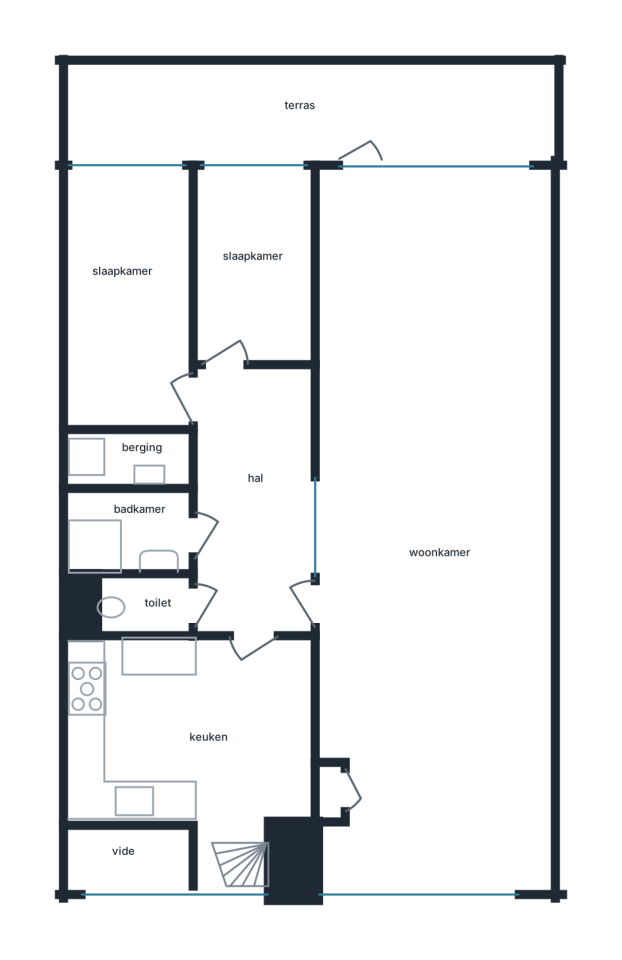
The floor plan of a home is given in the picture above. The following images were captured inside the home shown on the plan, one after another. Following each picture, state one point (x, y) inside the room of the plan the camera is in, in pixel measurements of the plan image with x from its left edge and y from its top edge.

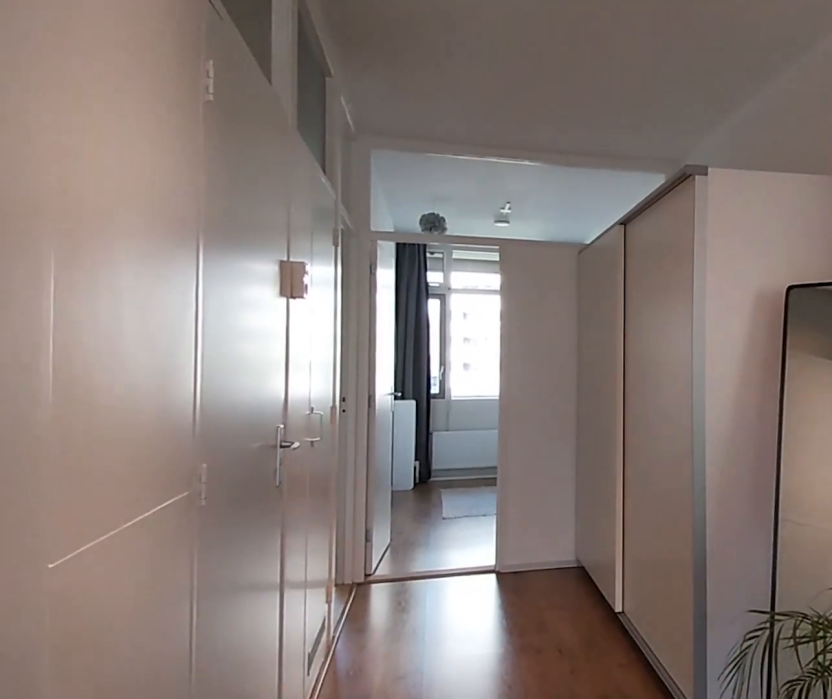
(254, 501)
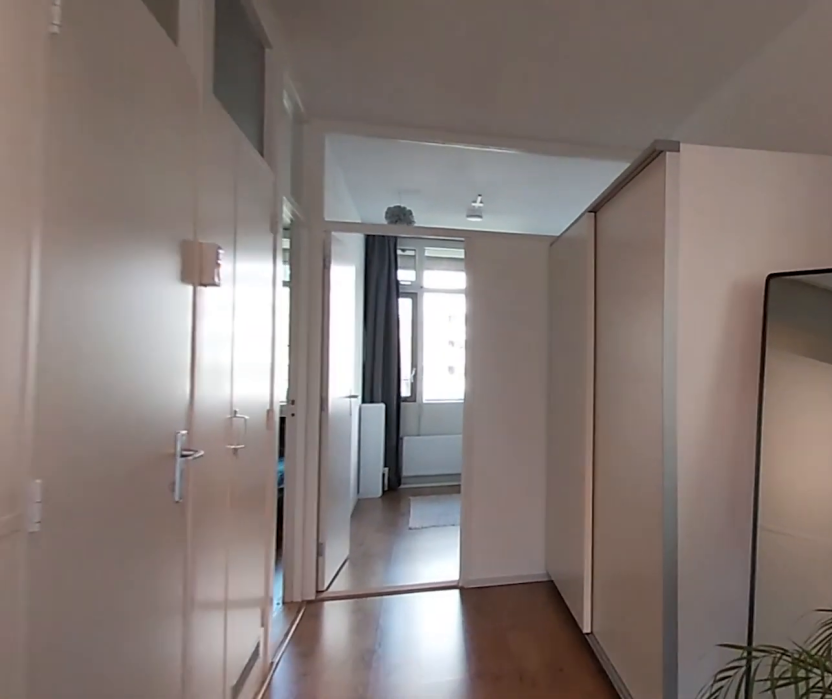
(254, 501)
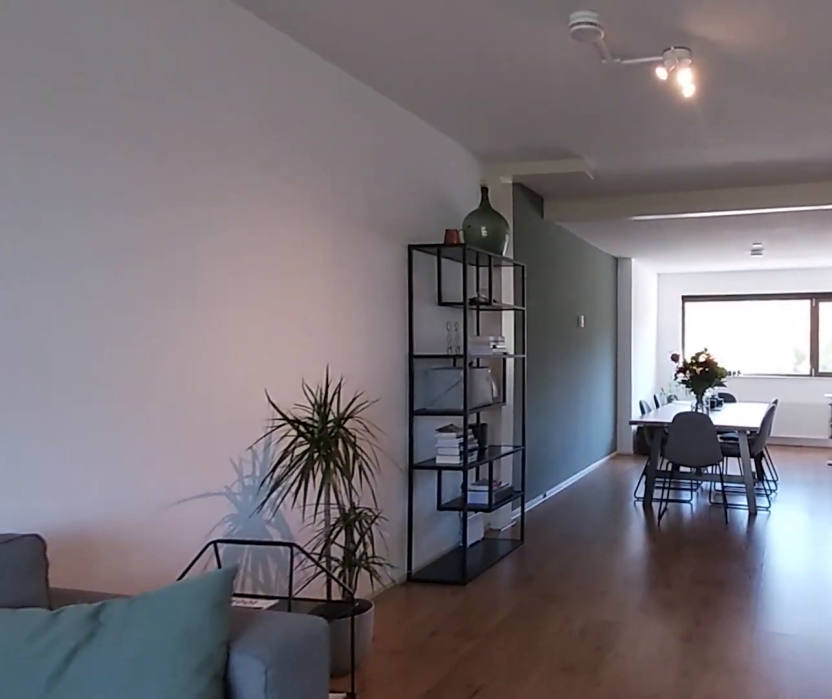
(448, 349)
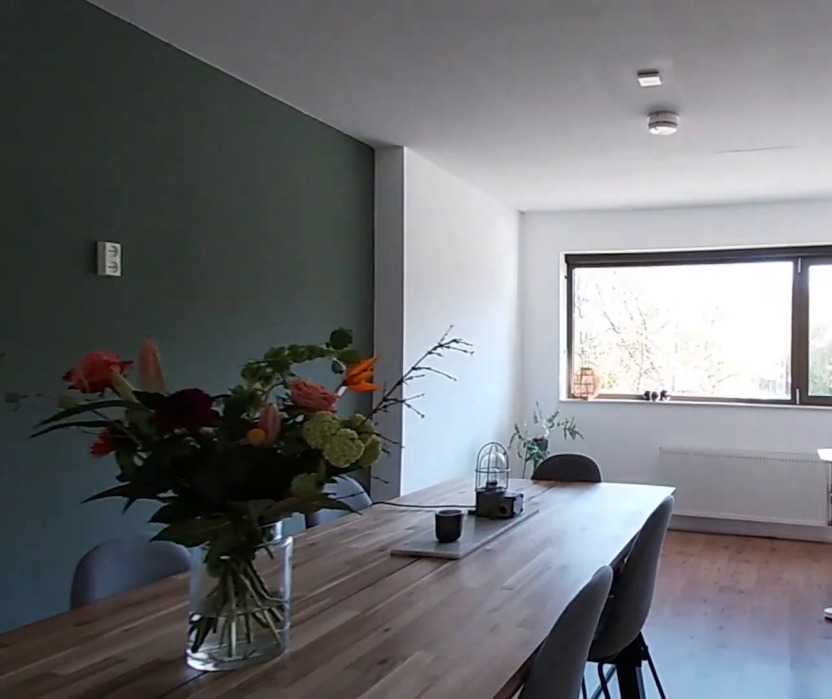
(448, 349)
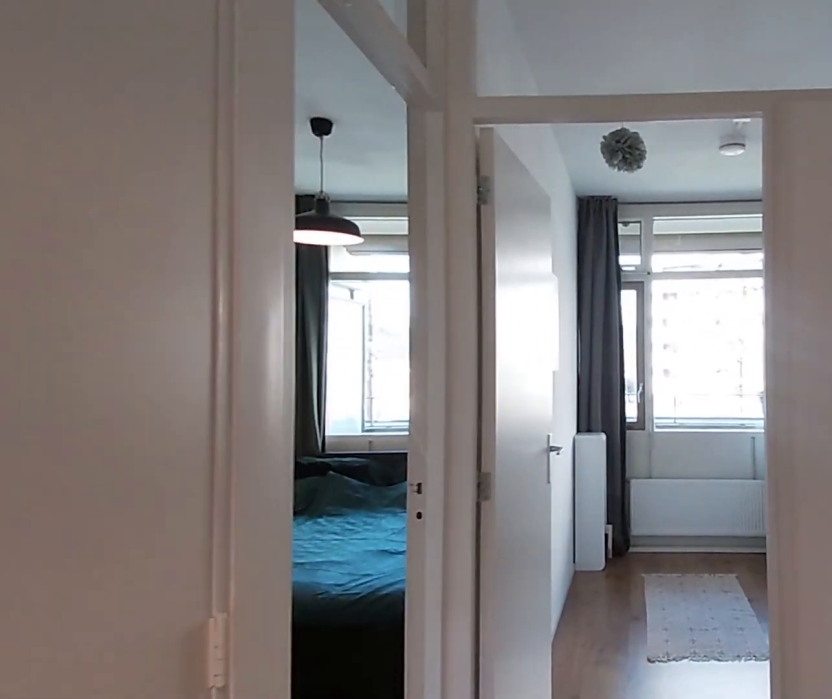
(254, 503)
